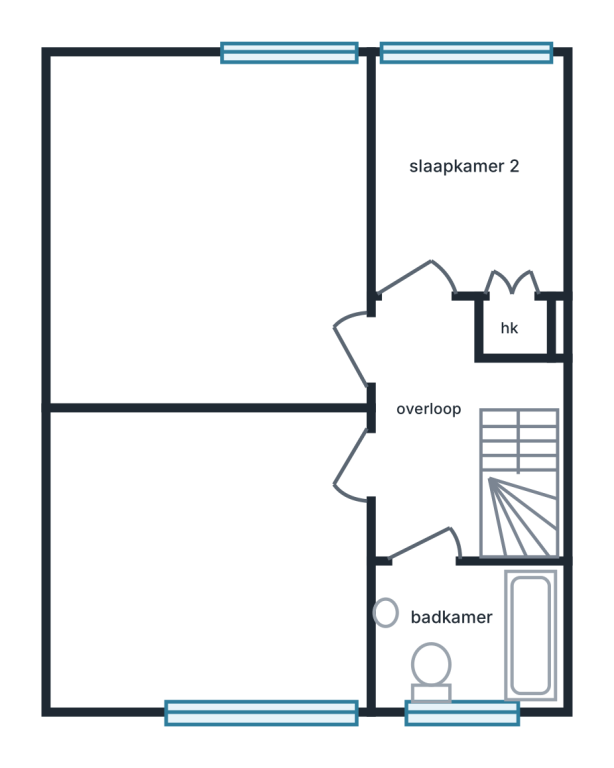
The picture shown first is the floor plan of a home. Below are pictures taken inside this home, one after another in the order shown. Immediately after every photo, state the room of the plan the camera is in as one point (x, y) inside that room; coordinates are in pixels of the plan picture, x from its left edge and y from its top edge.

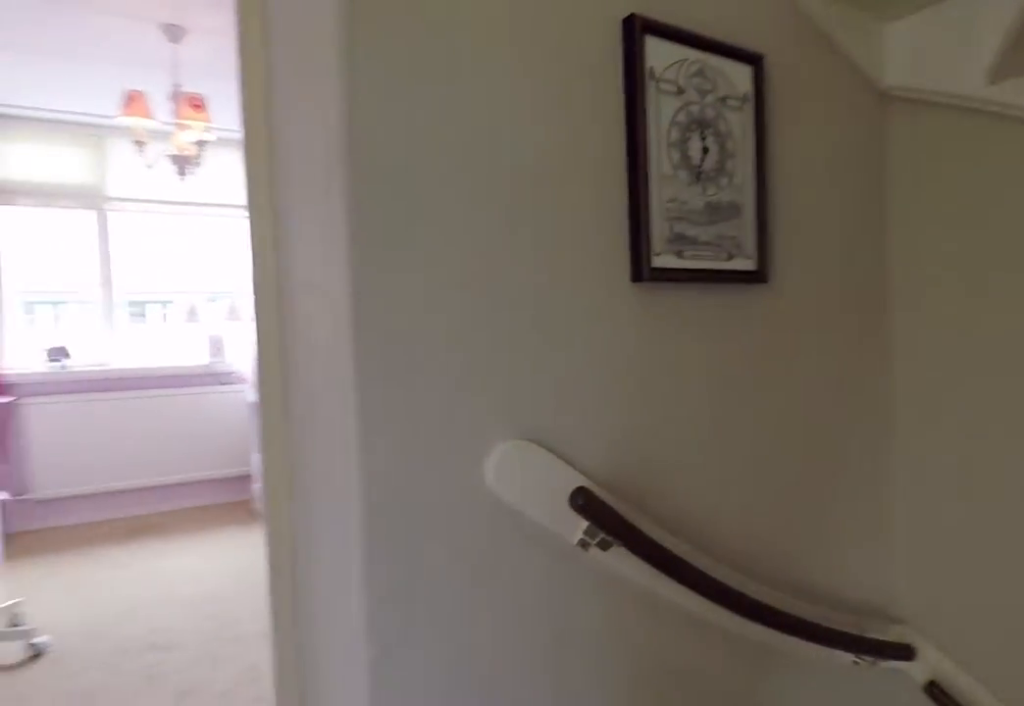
(436, 429)
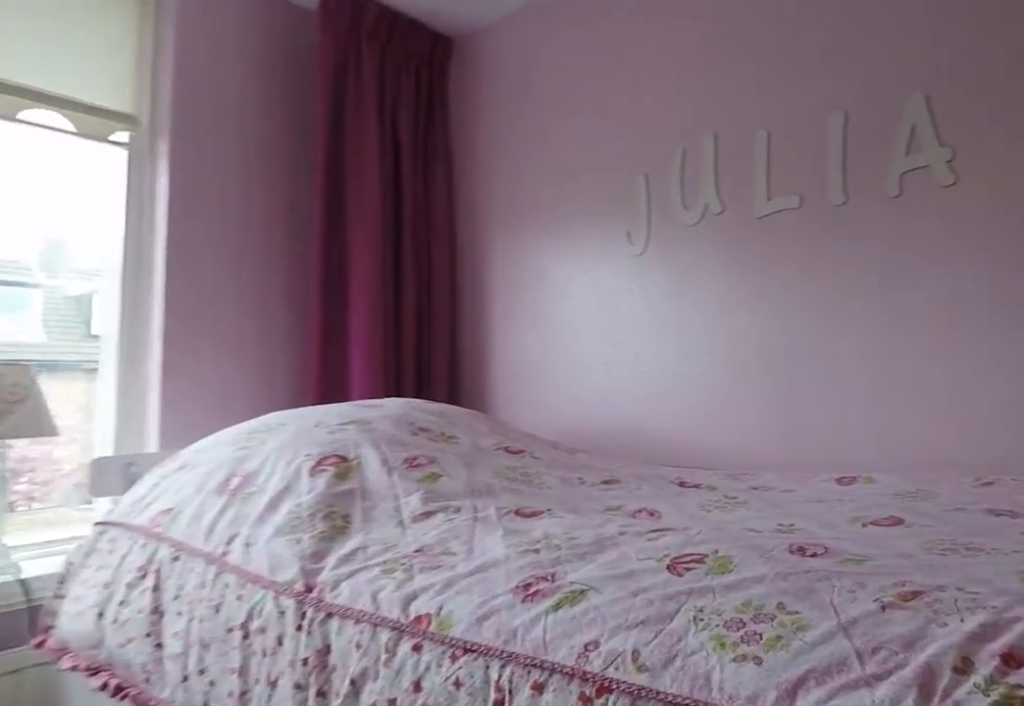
(468, 176)
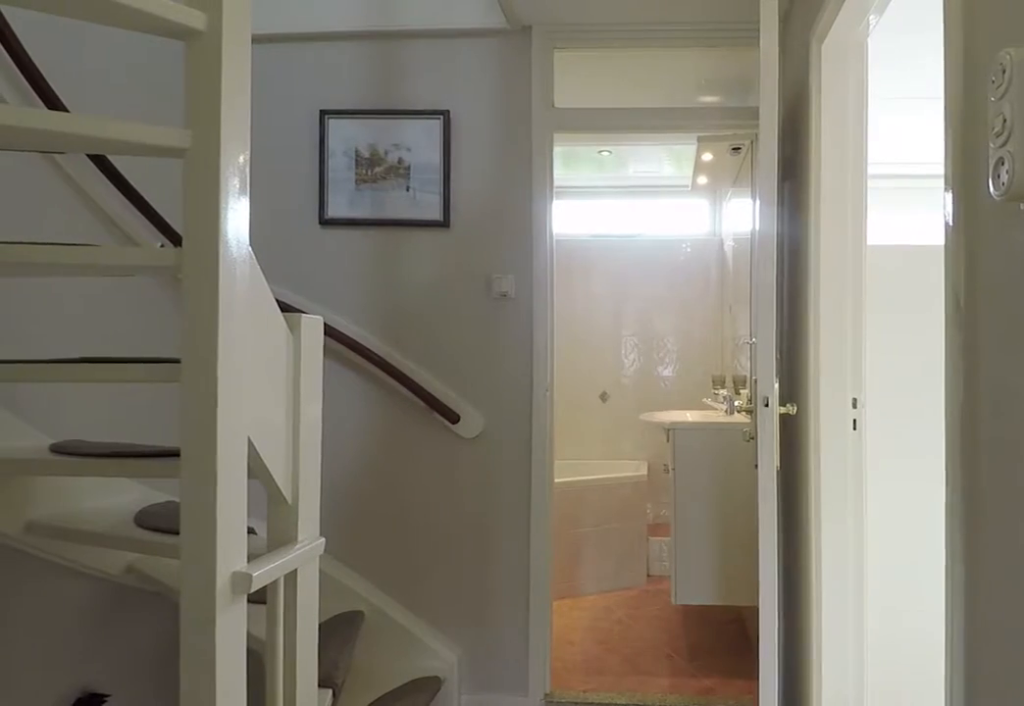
(437, 429)
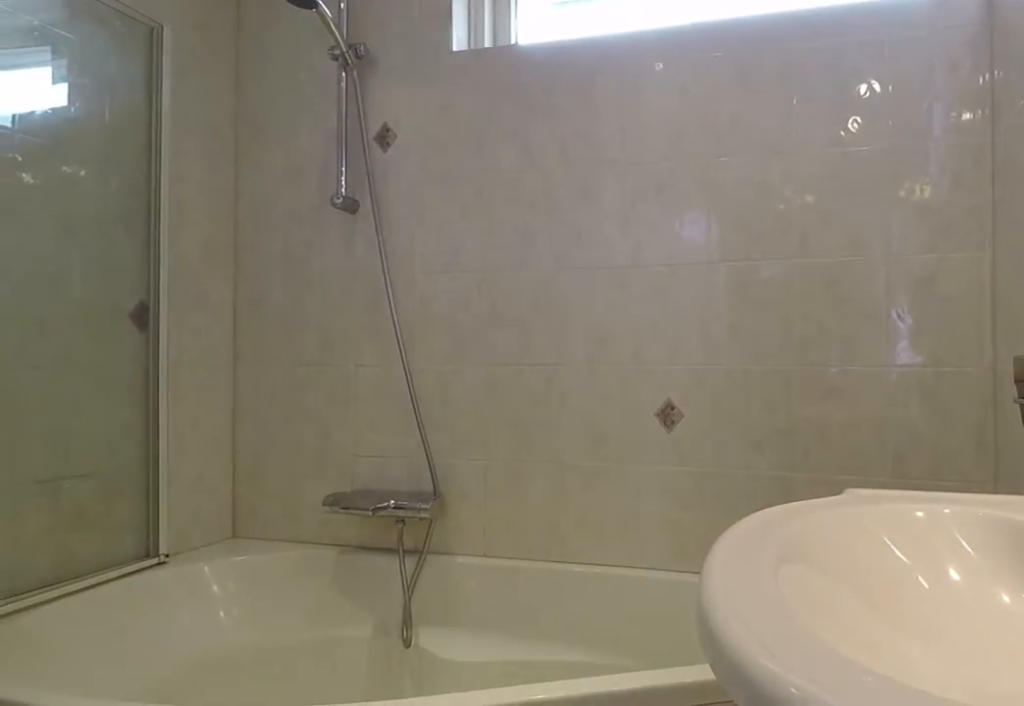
(464, 635)
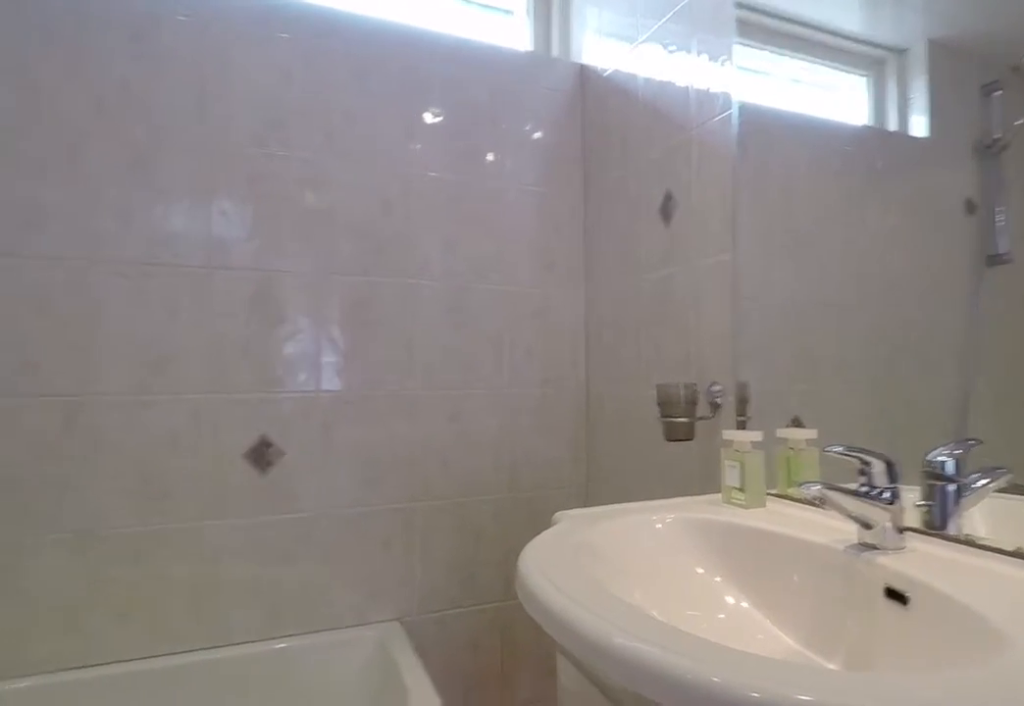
(464, 635)
